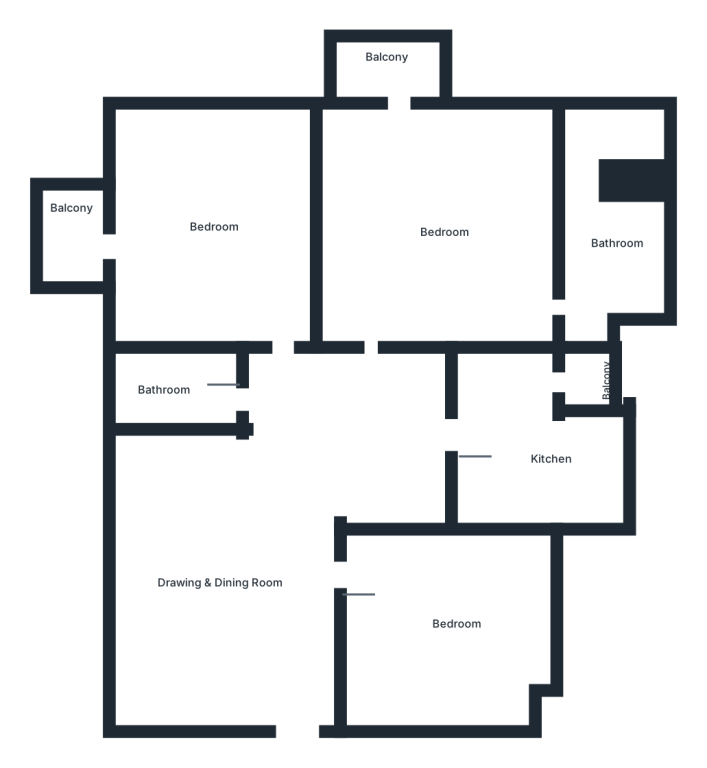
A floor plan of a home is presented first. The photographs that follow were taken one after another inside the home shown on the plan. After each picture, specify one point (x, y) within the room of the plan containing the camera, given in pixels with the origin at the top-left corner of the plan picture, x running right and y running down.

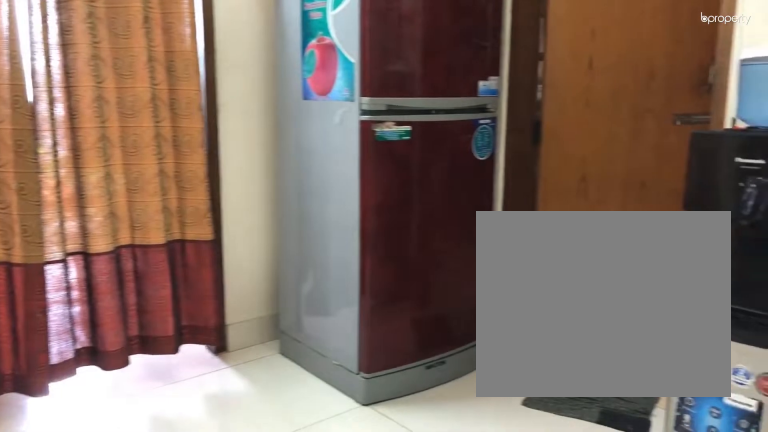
(352, 430)
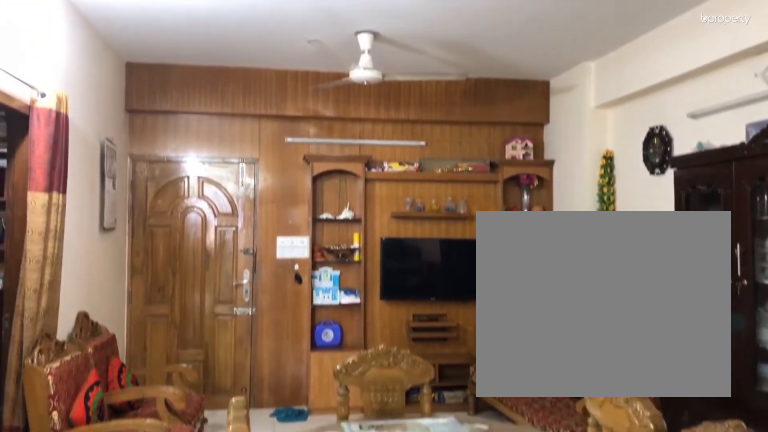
(218, 568)
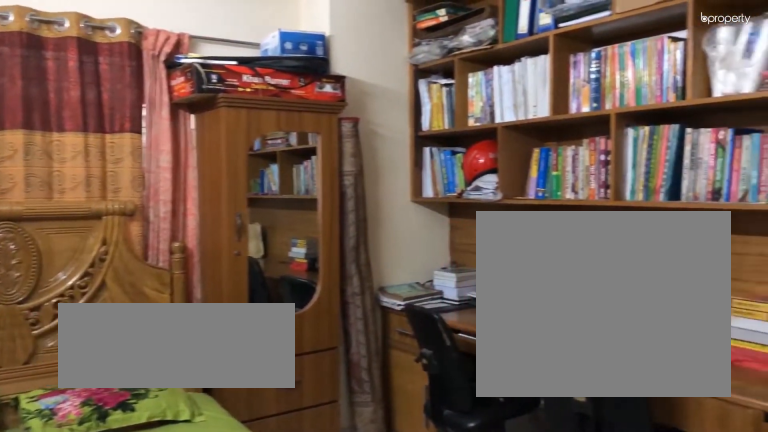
(430, 612)
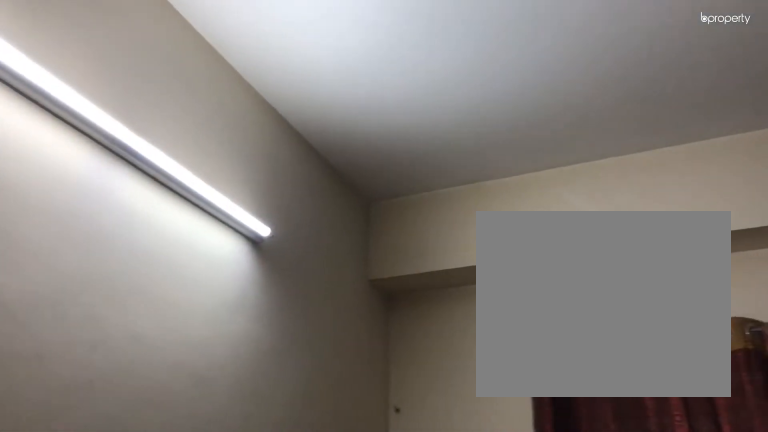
(445, 630)
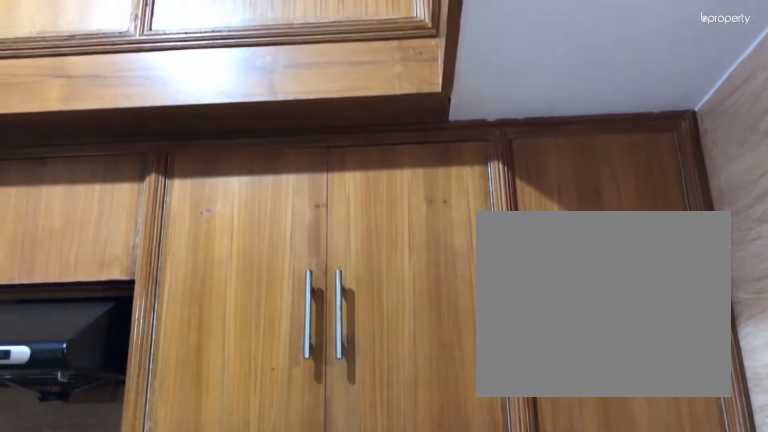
(508, 437)
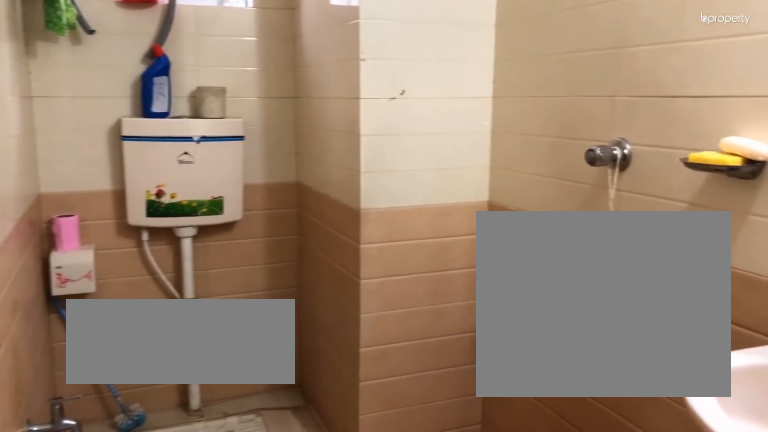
(178, 389)
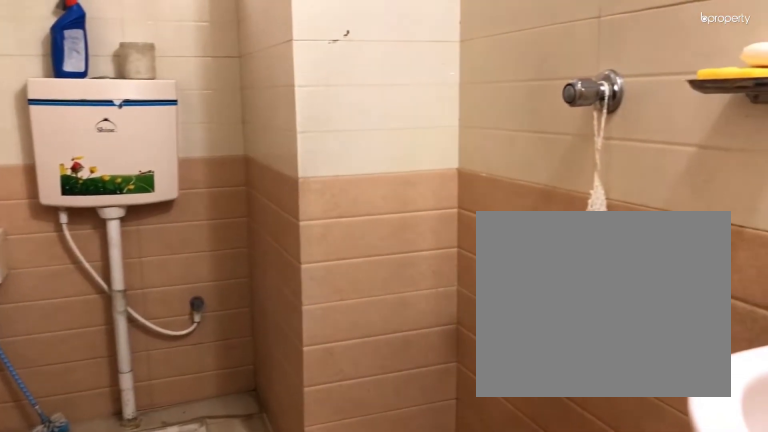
(179, 389)
